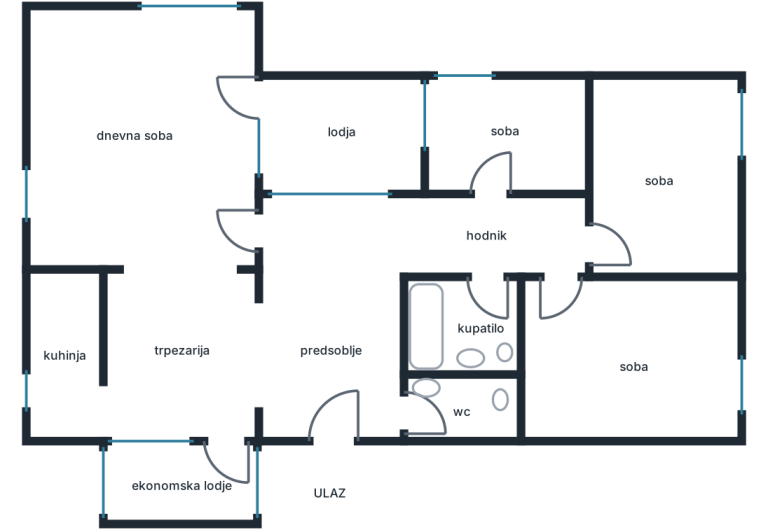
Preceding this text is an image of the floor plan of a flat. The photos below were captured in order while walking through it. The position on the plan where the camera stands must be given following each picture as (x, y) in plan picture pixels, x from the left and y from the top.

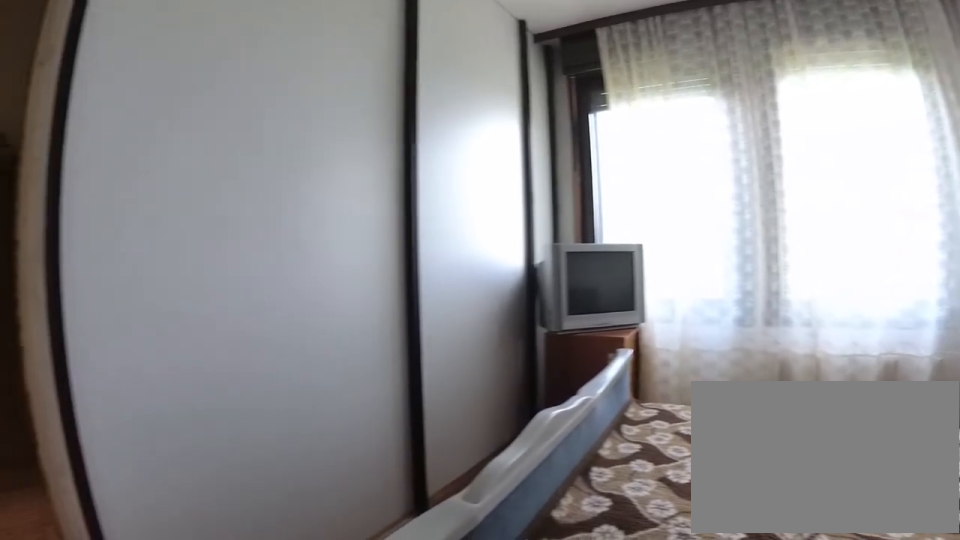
(531, 394)
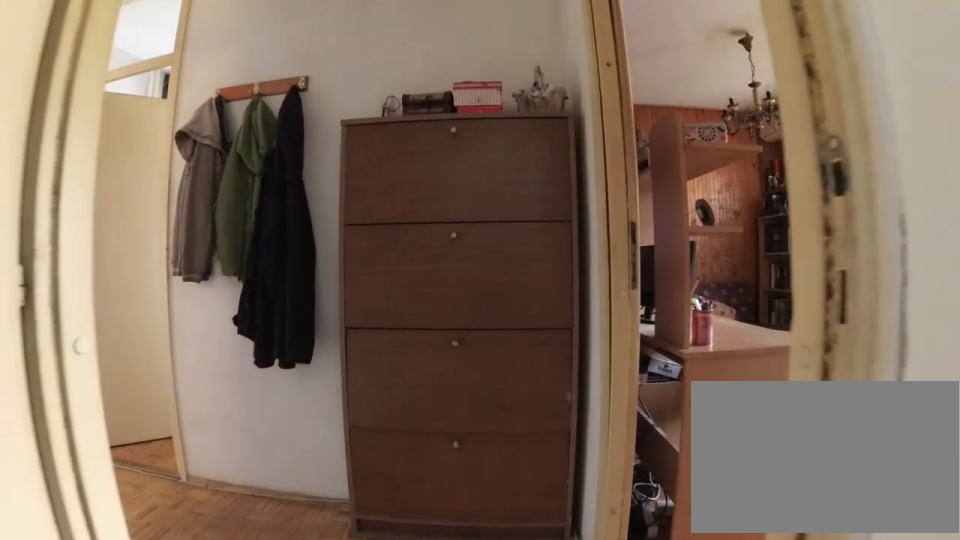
(549, 303)
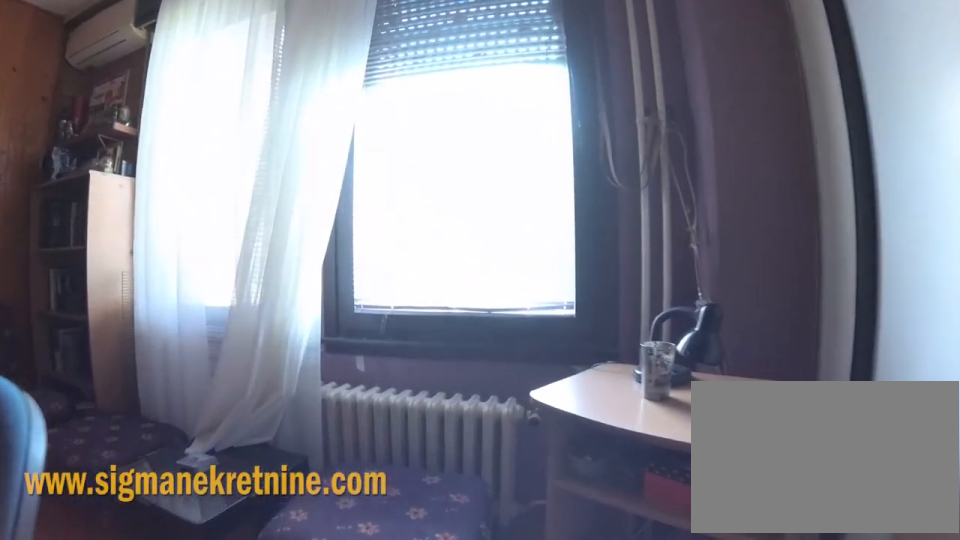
(648, 248)
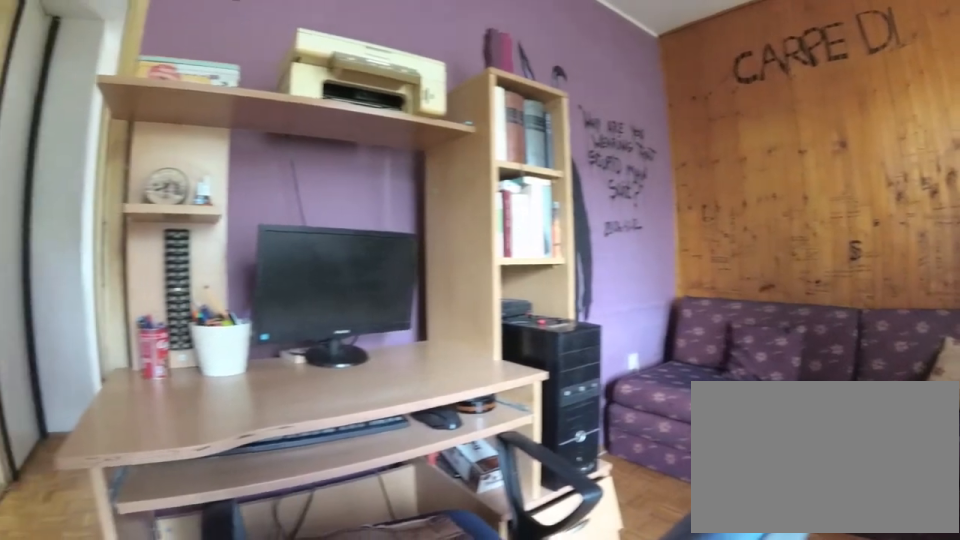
(696, 248)
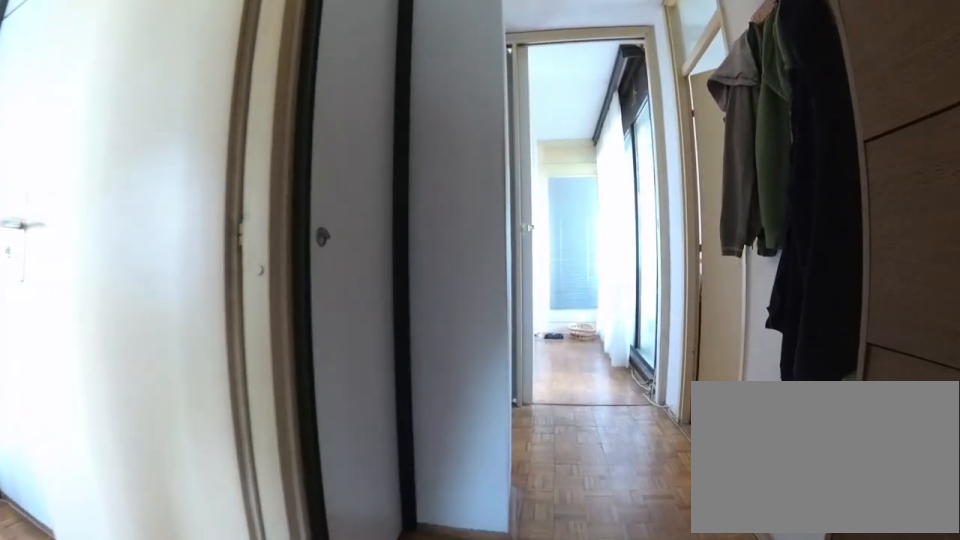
(613, 239)
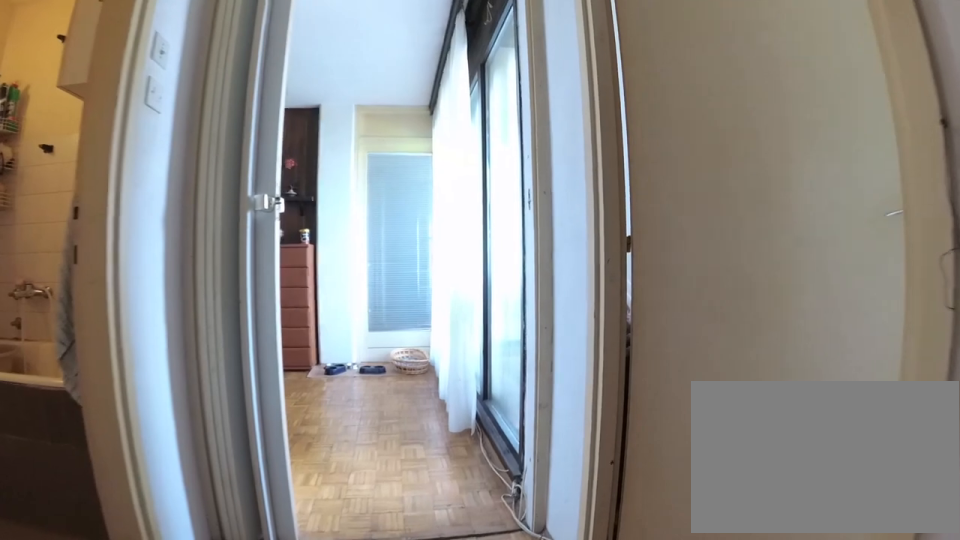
(543, 242)
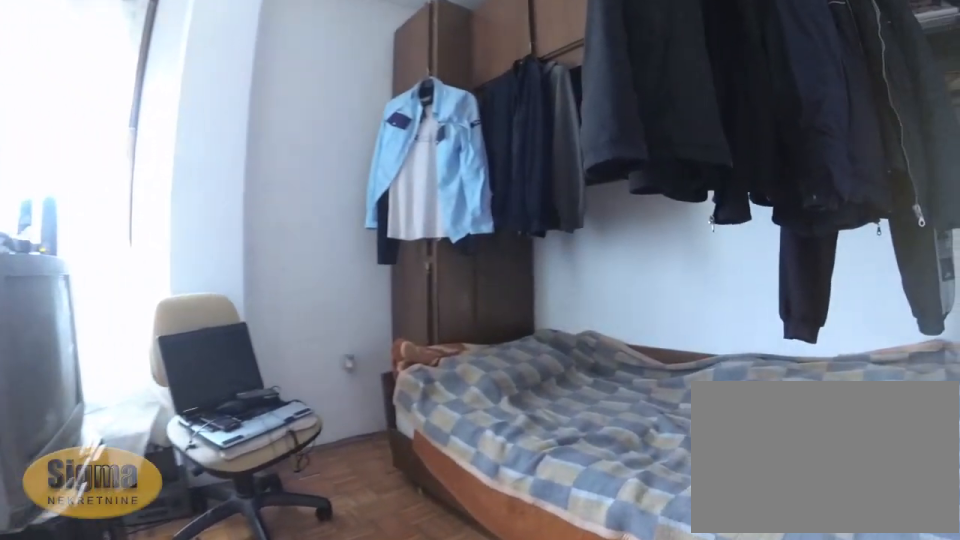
(499, 208)
